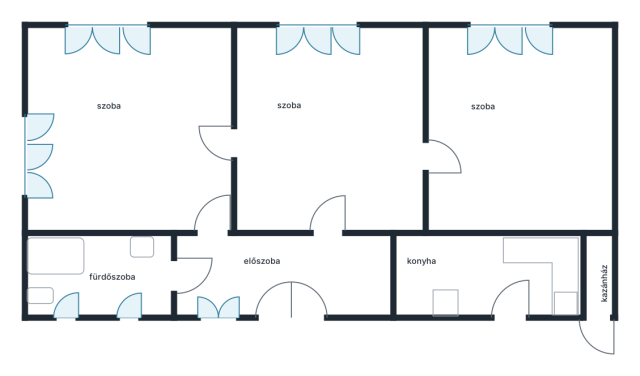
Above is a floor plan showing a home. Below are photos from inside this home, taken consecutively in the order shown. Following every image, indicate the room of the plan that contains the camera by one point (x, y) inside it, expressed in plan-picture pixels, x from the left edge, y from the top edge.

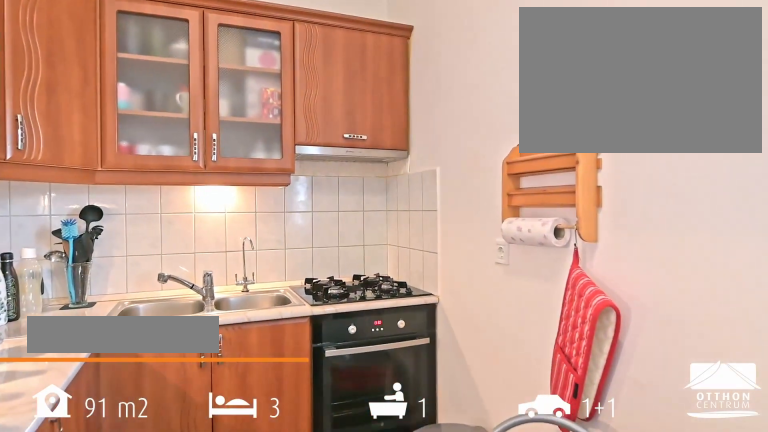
(482, 279)
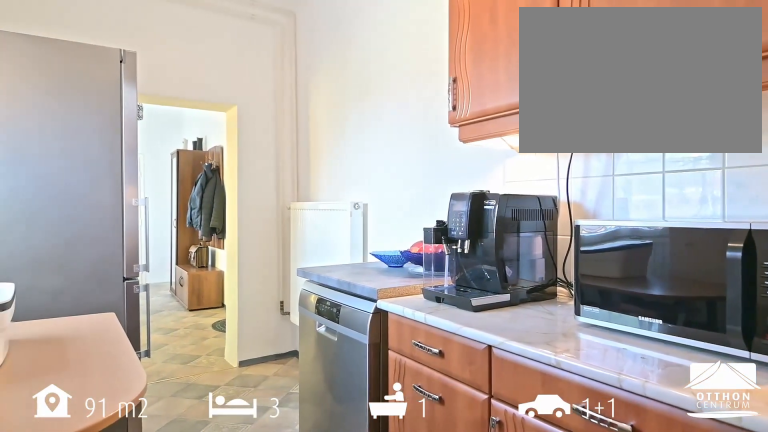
(482, 279)
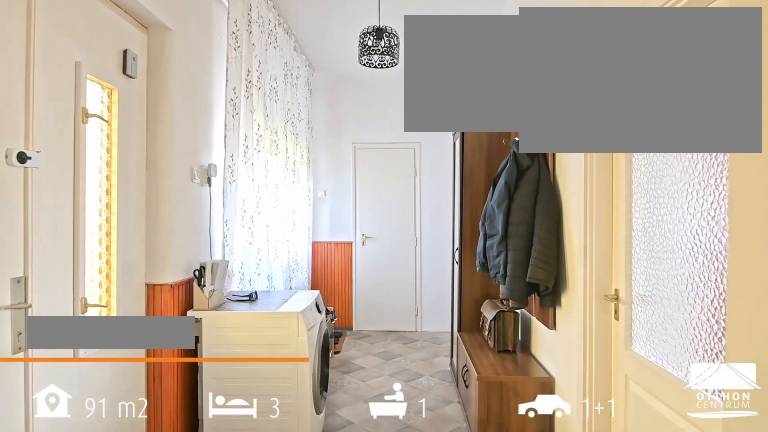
(277, 272)
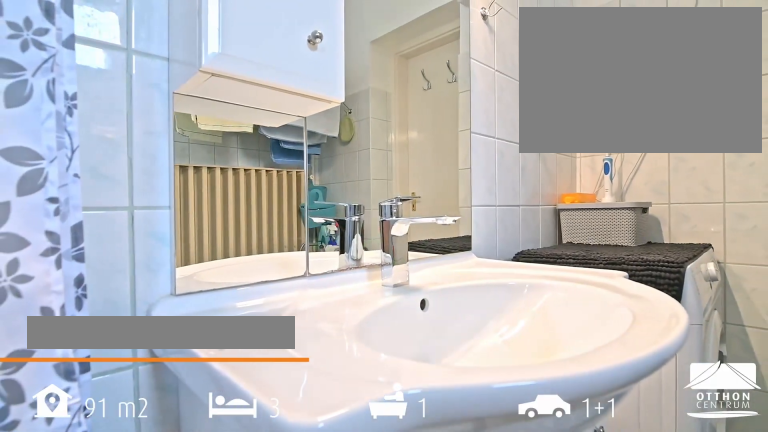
(116, 278)
